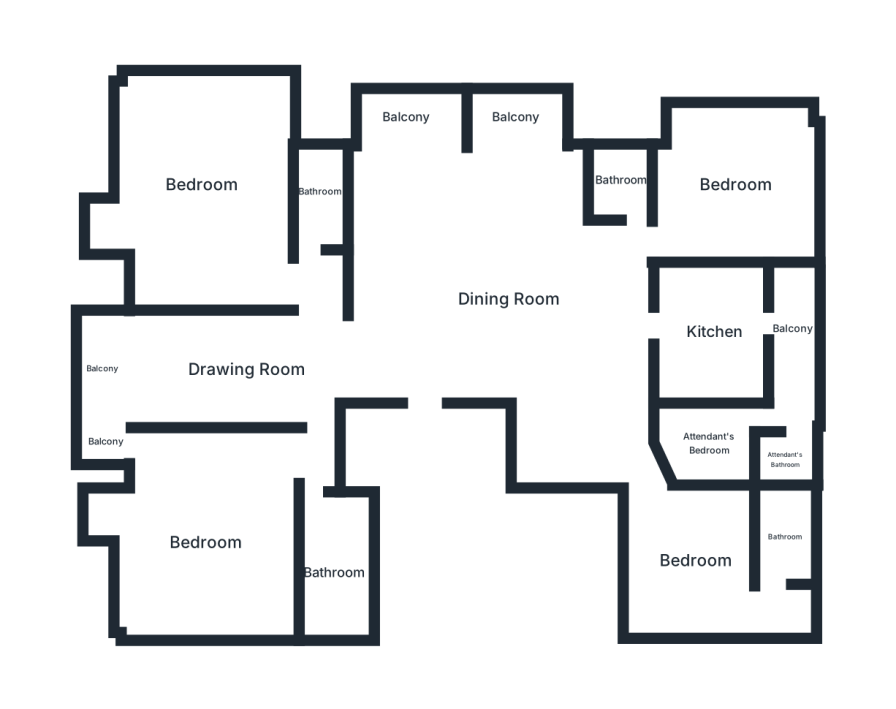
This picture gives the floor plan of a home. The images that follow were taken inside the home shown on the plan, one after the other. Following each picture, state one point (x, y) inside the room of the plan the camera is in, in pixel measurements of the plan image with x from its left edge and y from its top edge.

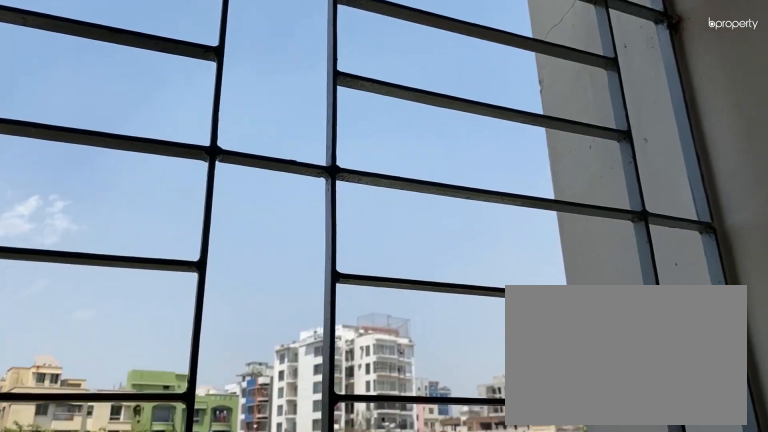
(515, 119)
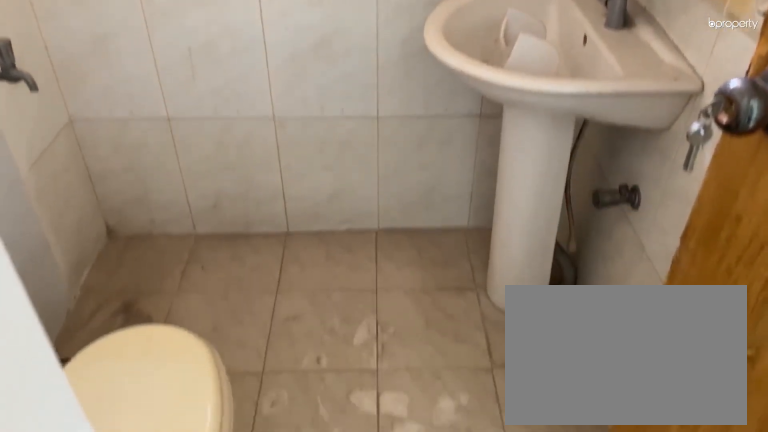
(623, 181)
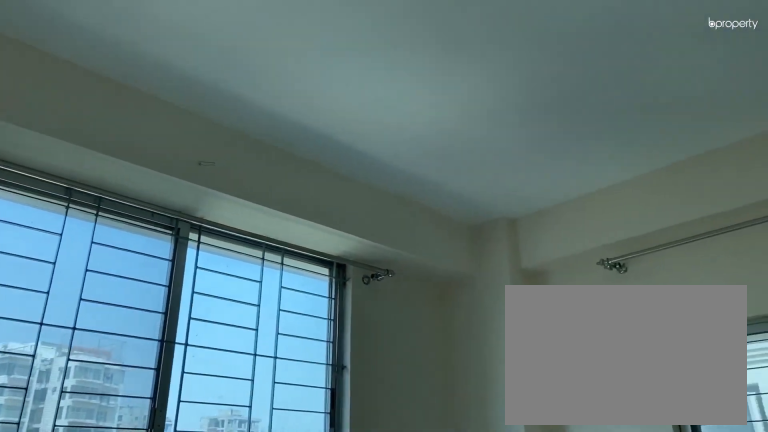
(734, 184)
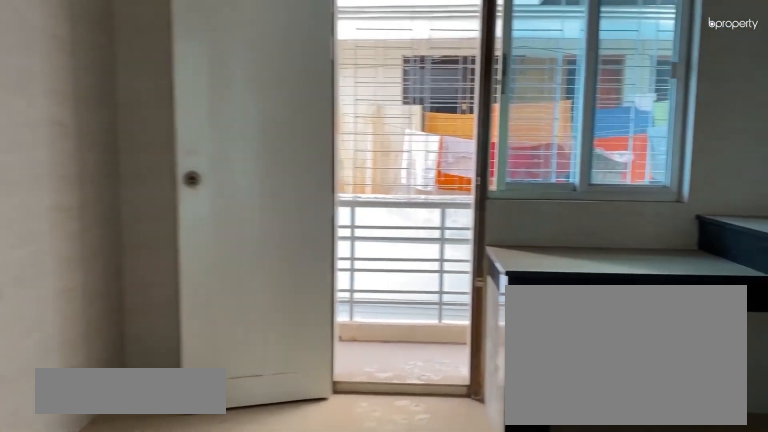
(714, 332)
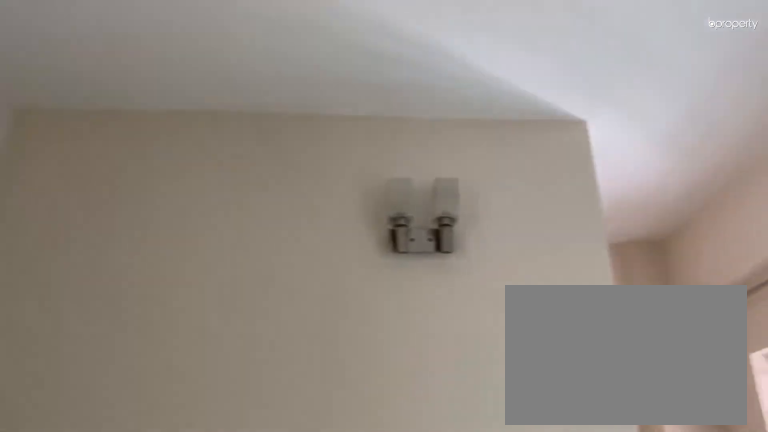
(694, 557)
